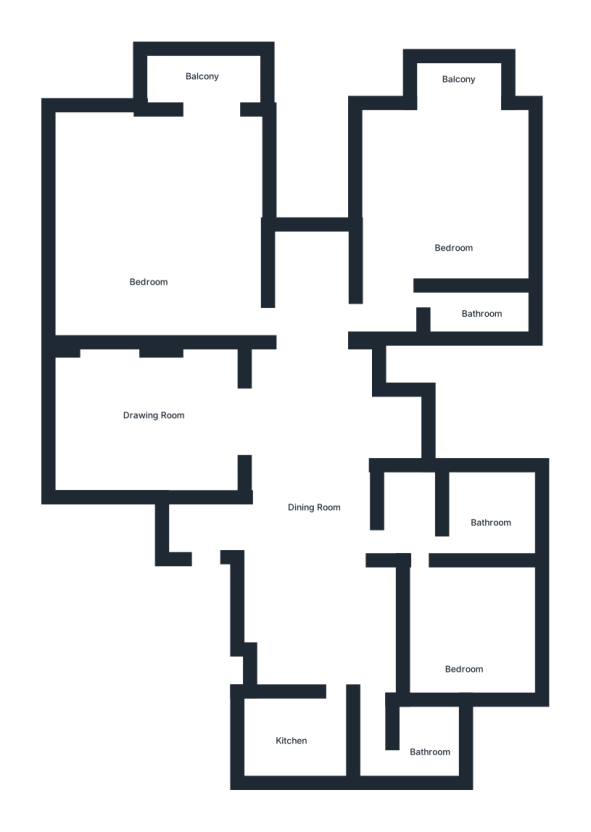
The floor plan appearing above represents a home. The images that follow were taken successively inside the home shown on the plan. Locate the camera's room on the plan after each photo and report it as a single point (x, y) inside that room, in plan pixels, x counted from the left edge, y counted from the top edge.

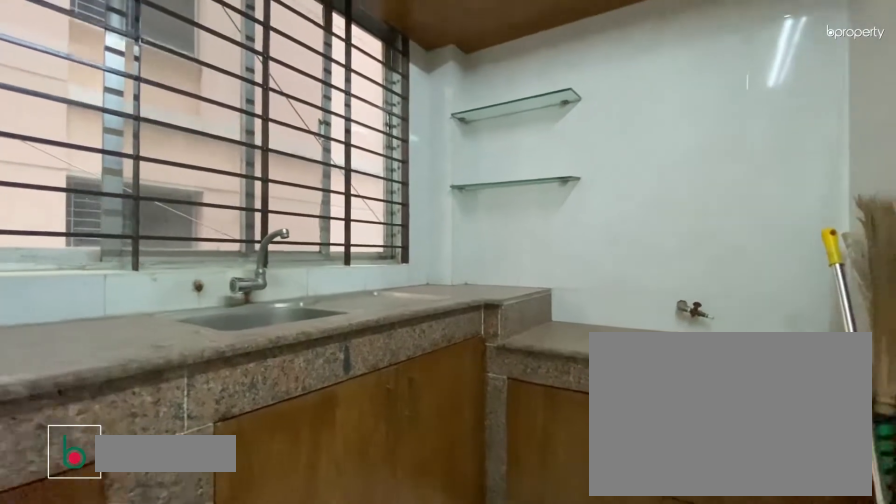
(290, 735)
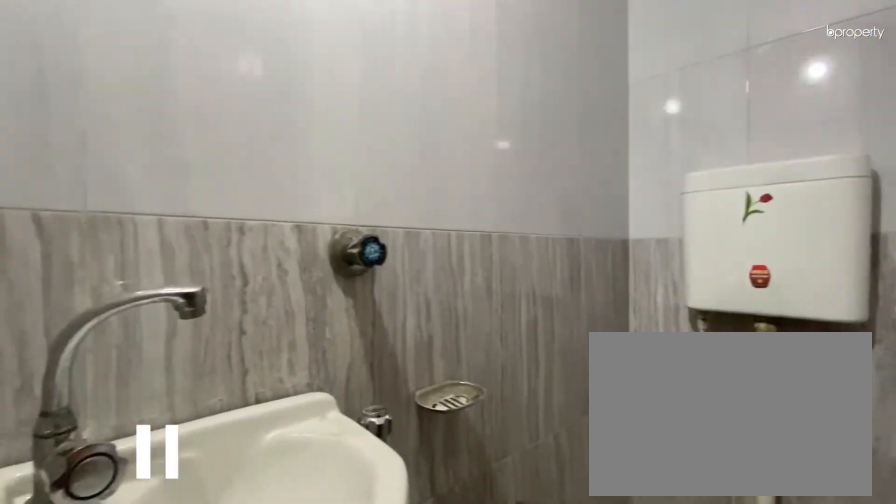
(426, 742)
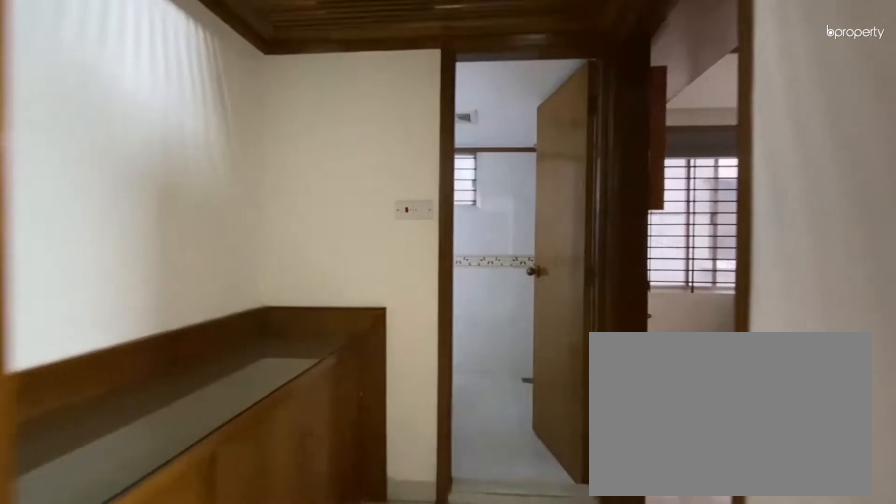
(406, 536)
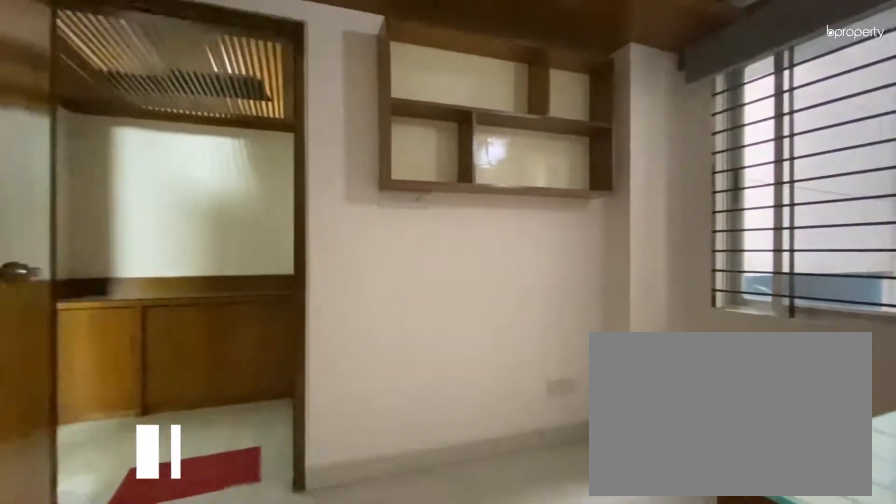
(466, 644)
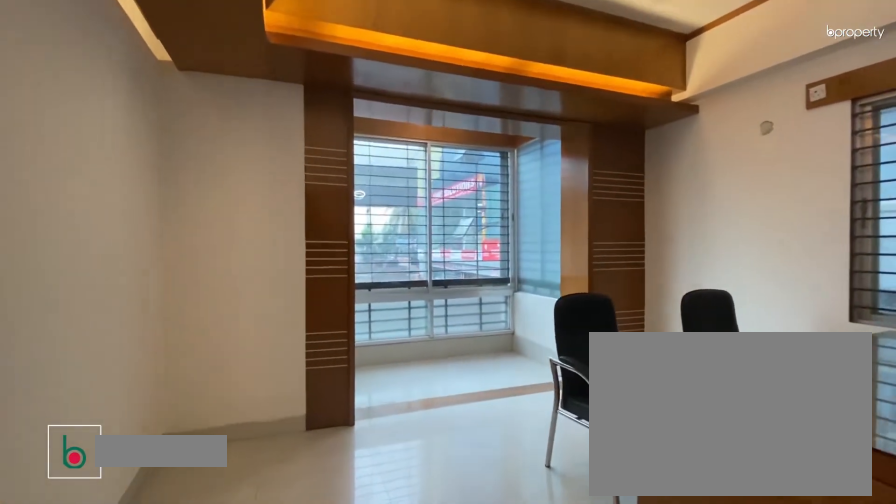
(448, 208)
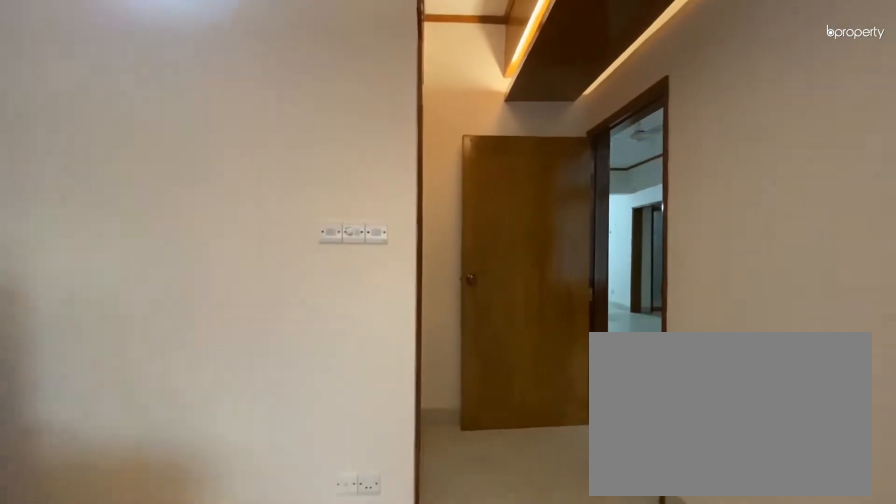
(448, 208)
